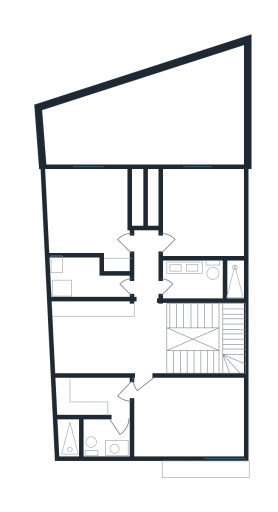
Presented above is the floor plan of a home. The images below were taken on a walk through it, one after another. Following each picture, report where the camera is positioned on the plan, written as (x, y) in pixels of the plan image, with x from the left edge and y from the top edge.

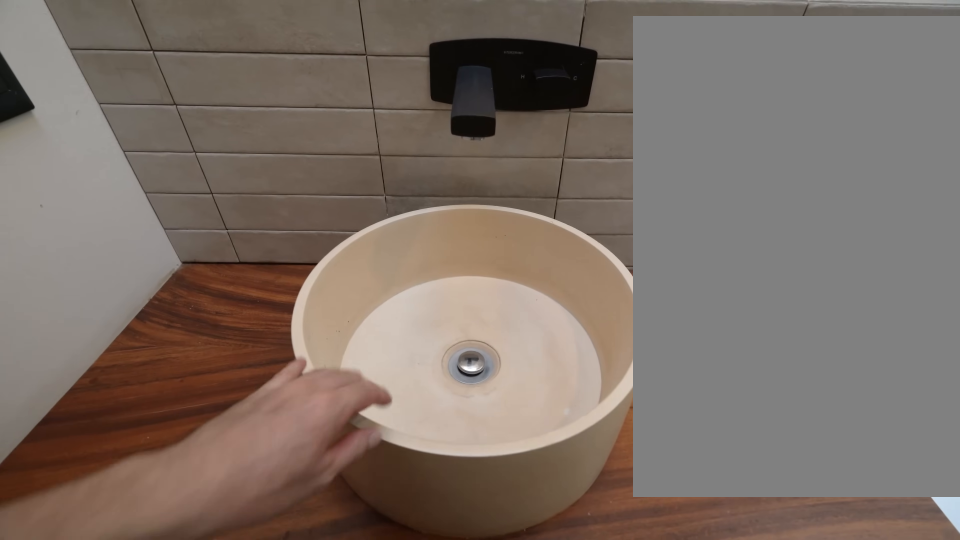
(119, 429)
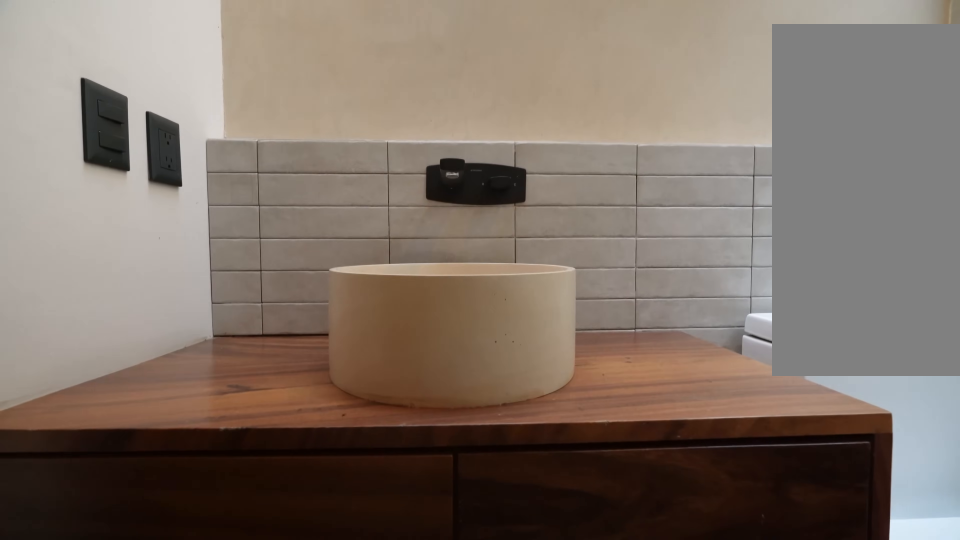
(110, 432)
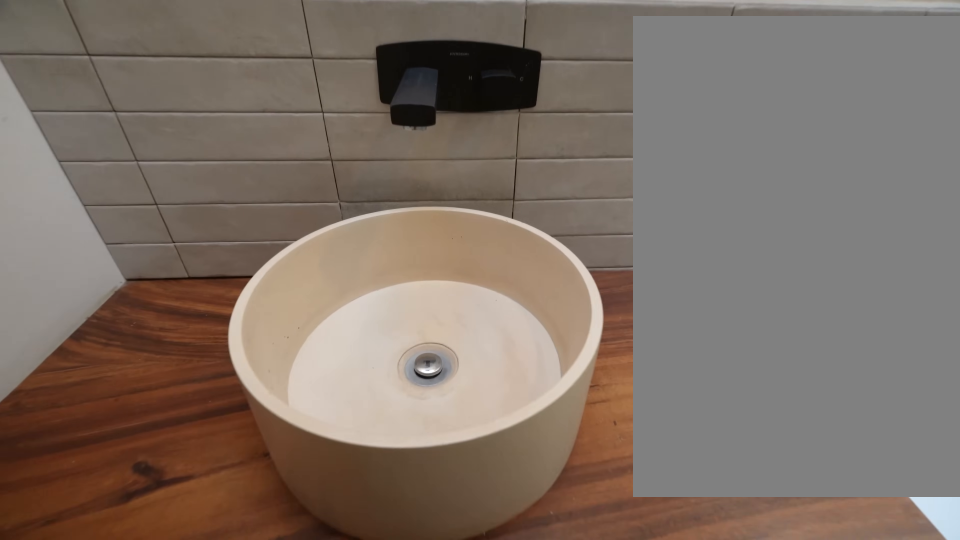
(111, 431)
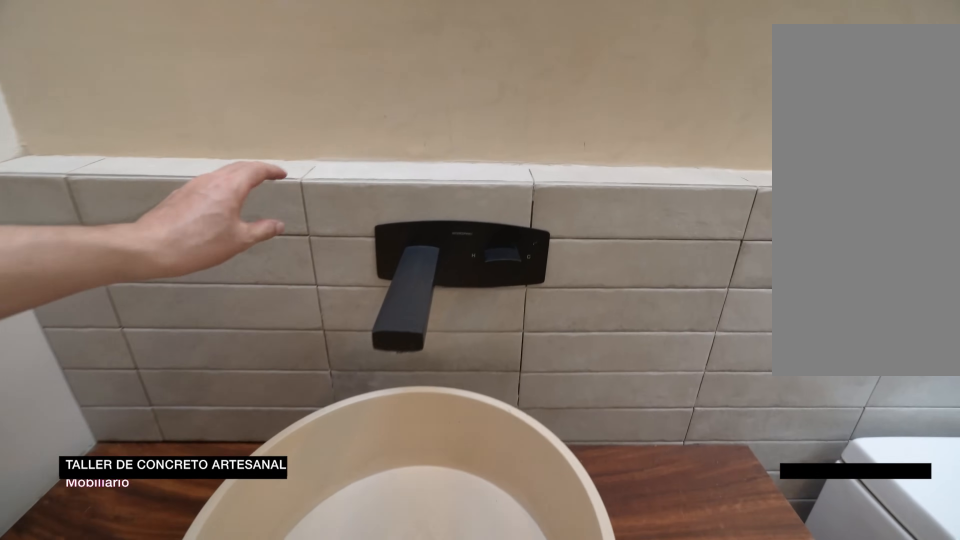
(111, 432)
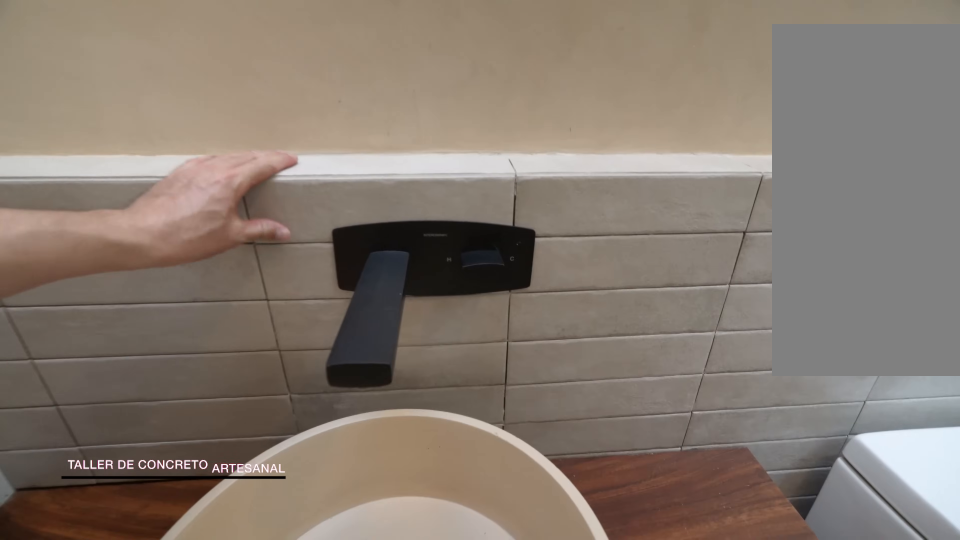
(110, 432)
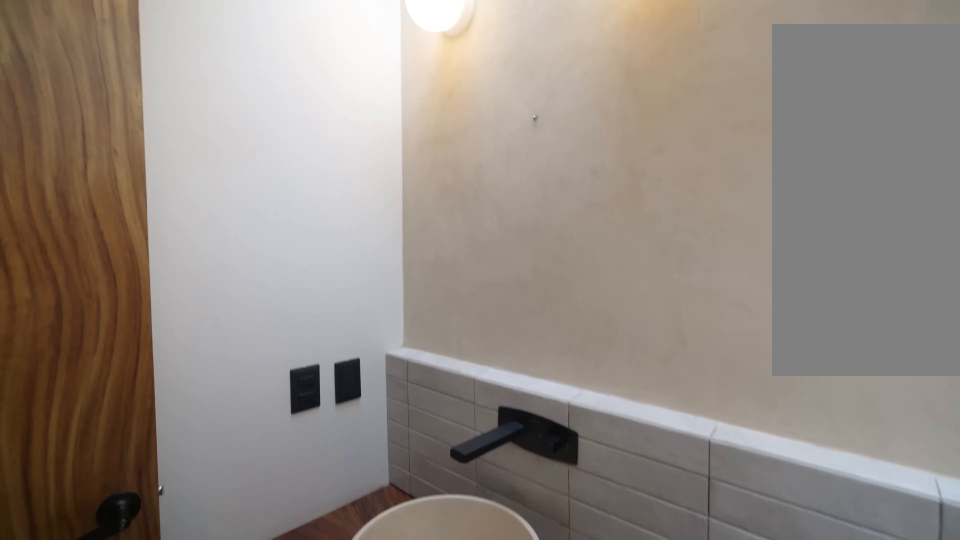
(100, 434)
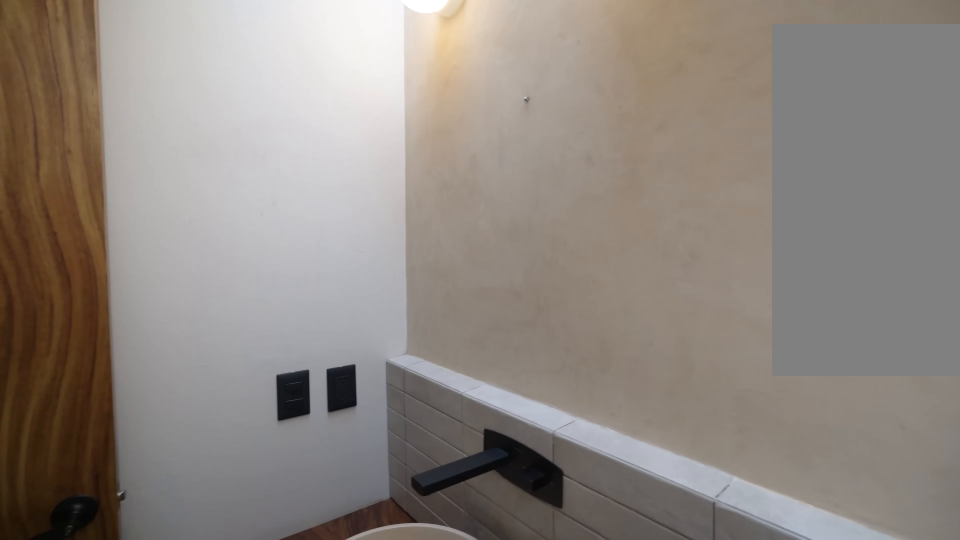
(105, 434)
